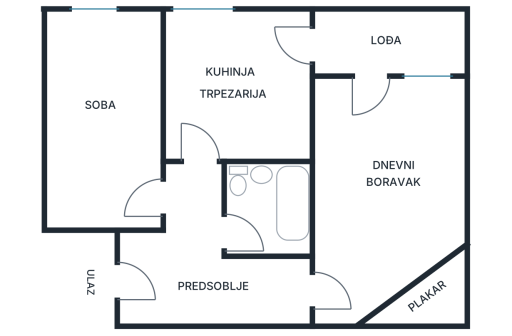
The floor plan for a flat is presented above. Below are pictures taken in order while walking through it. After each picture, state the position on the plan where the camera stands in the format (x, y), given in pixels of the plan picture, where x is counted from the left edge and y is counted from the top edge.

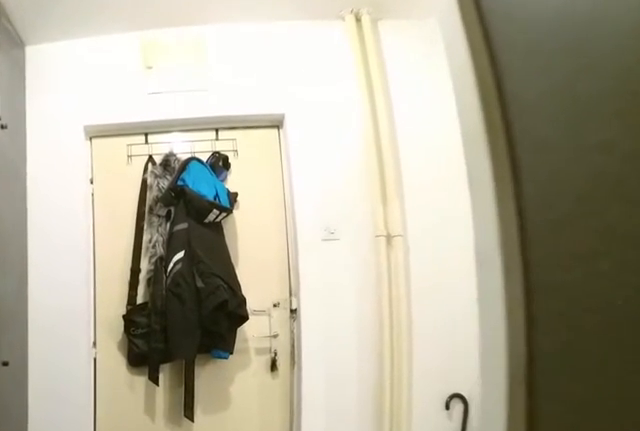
(262, 289)
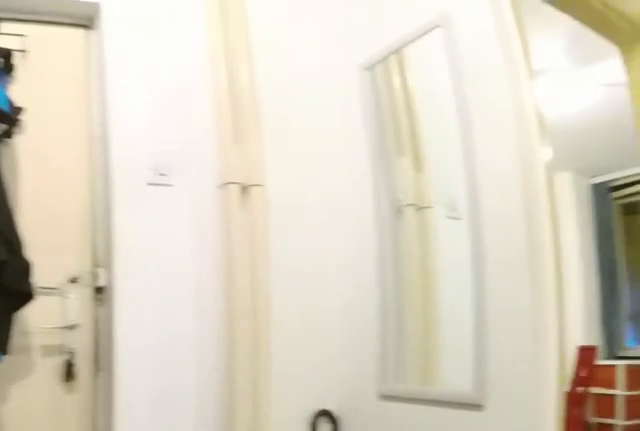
(203, 292)
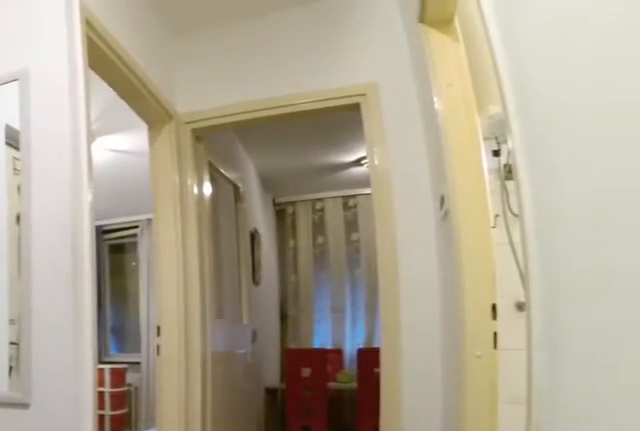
(195, 300)
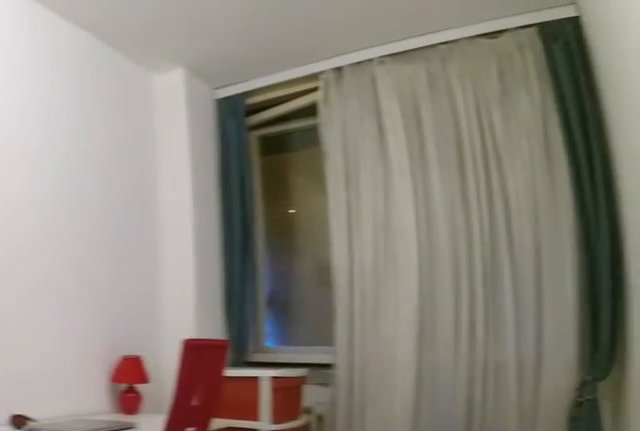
(131, 198)
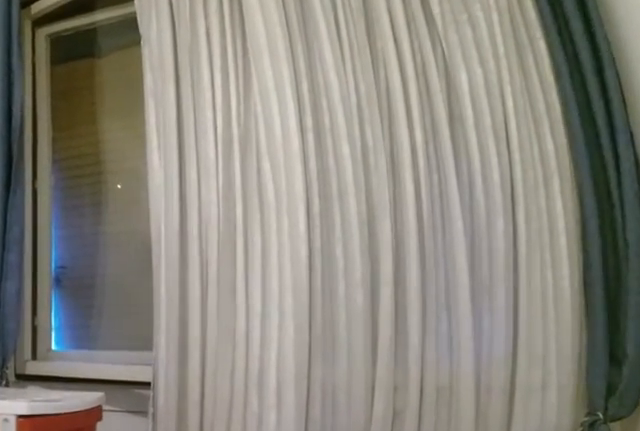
(112, 126)
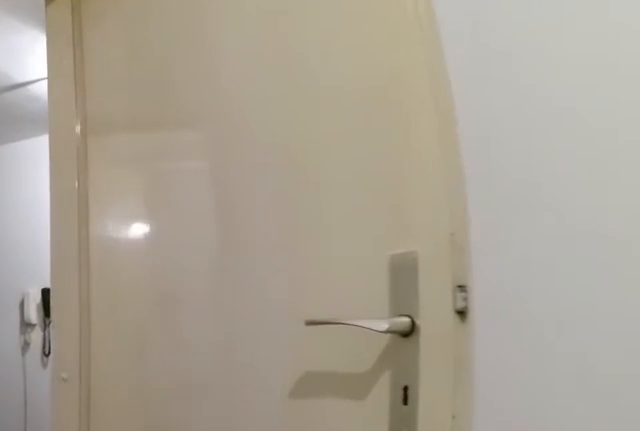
(136, 164)
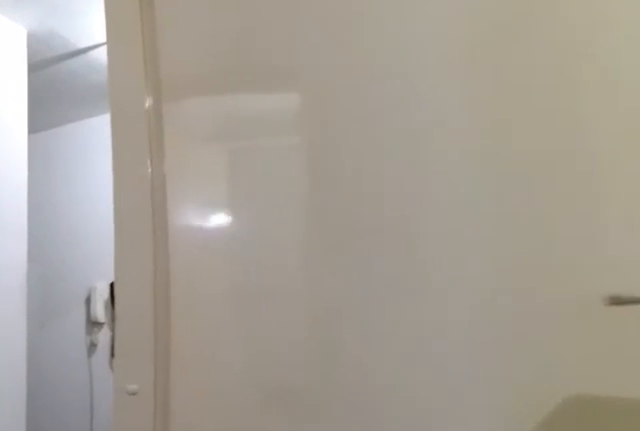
(145, 181)
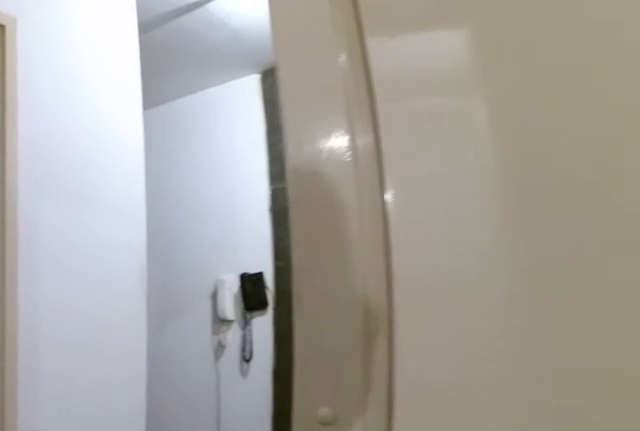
(151, 192)
